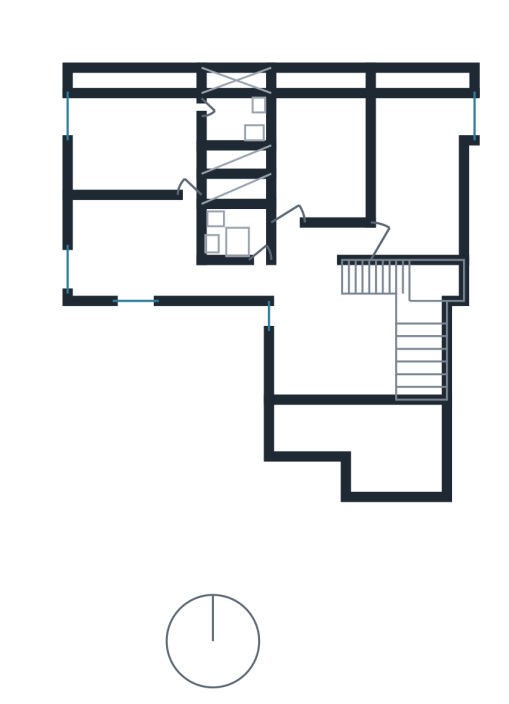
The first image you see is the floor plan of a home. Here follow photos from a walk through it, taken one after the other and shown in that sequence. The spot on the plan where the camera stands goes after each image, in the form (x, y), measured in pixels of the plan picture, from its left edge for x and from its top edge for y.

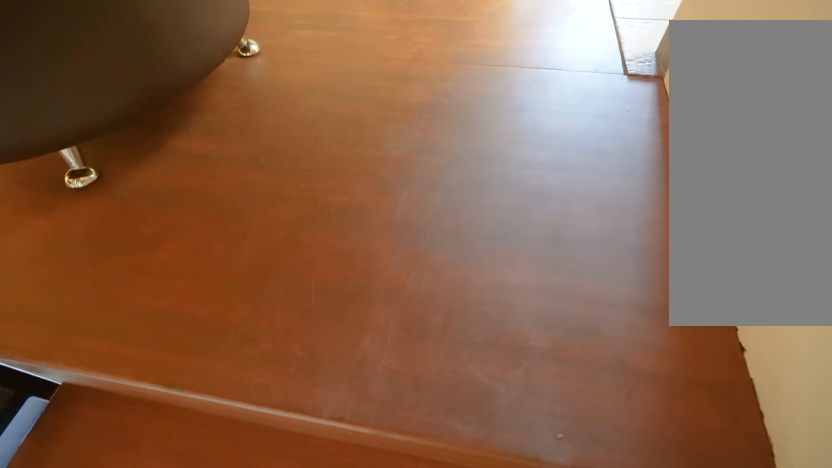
(348, 277)
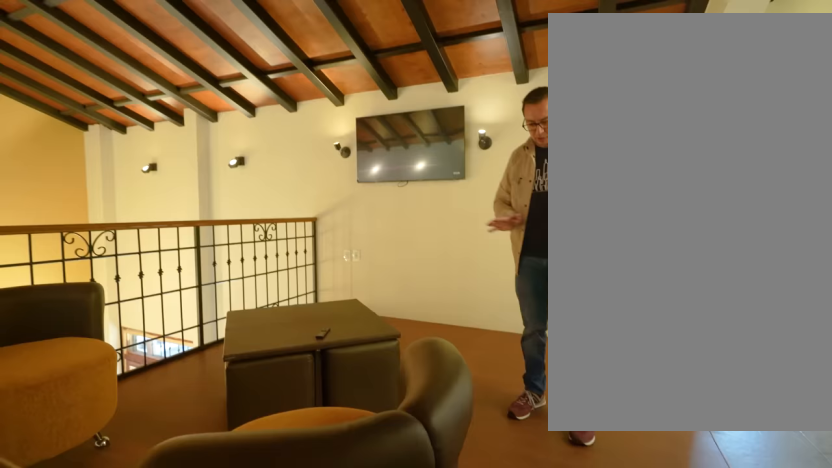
(342, 277)
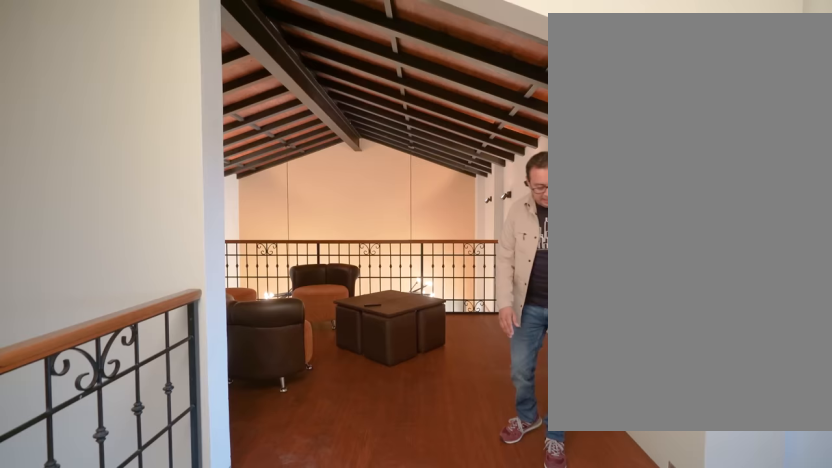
(293, 256)
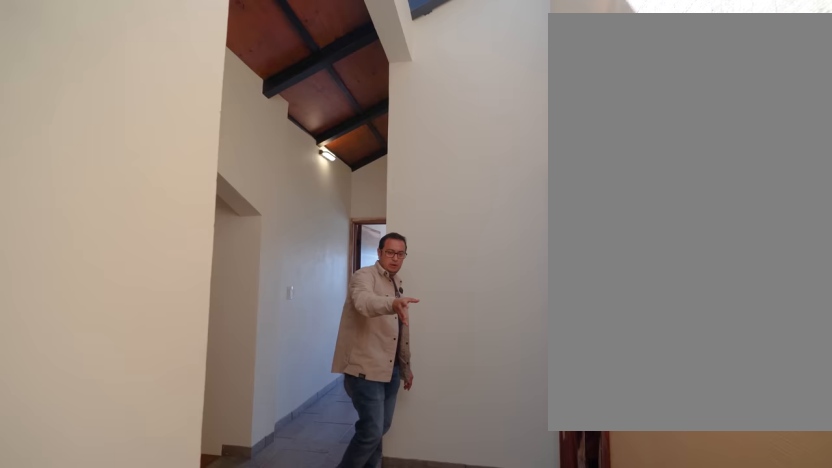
(293, 256)
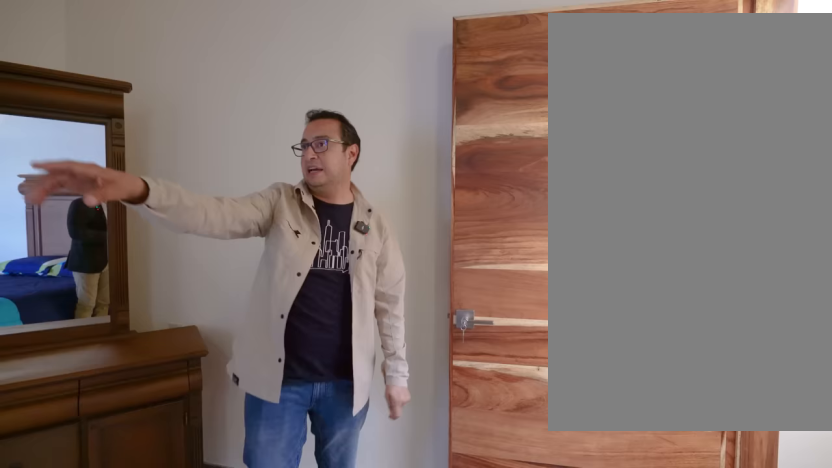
(400, 237)
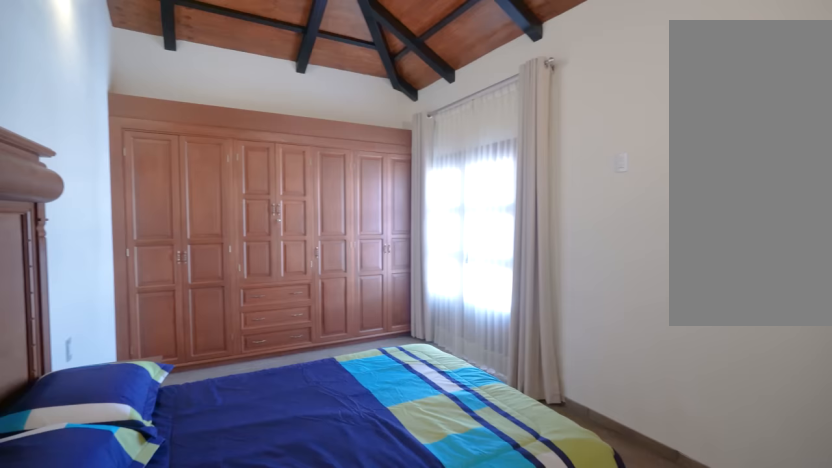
(400, 236)
